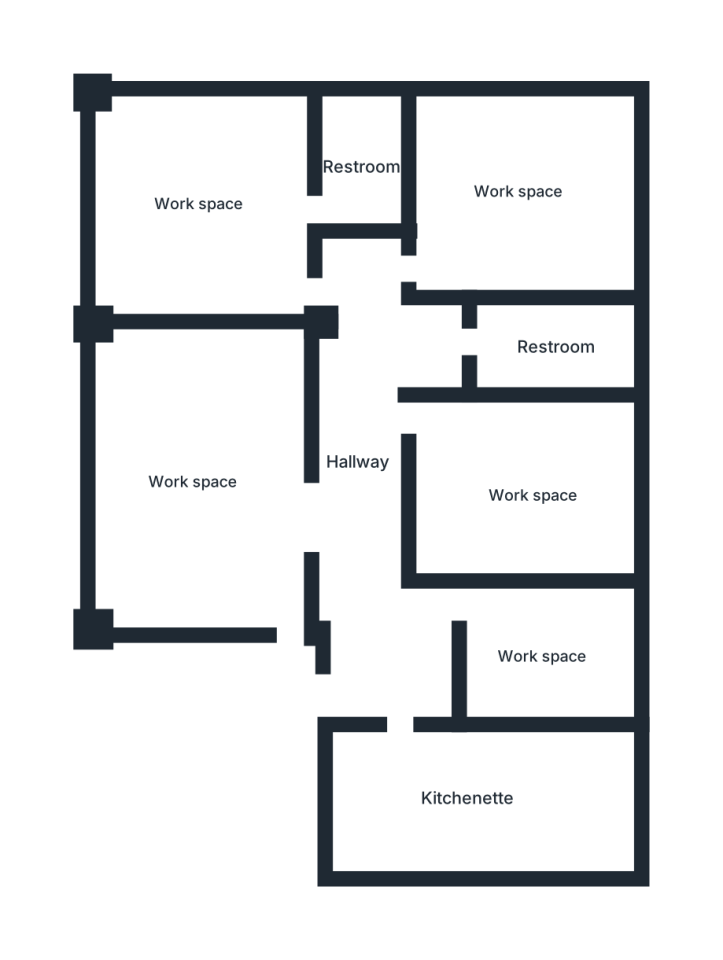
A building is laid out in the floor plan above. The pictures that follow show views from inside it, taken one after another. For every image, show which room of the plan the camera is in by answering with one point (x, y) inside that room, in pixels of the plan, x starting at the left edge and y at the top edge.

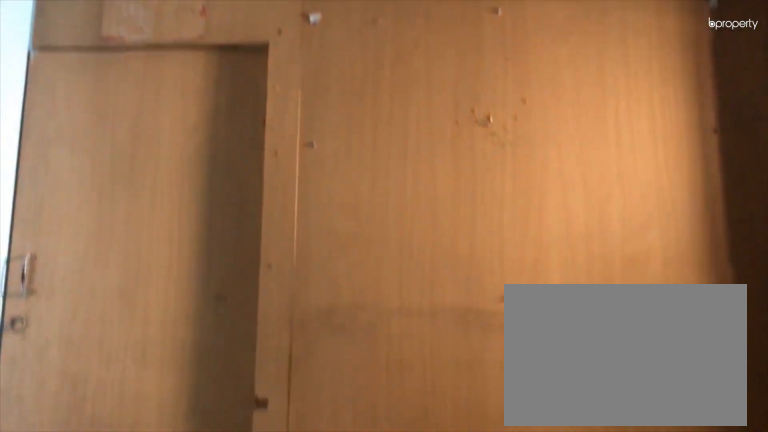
(366, 460)
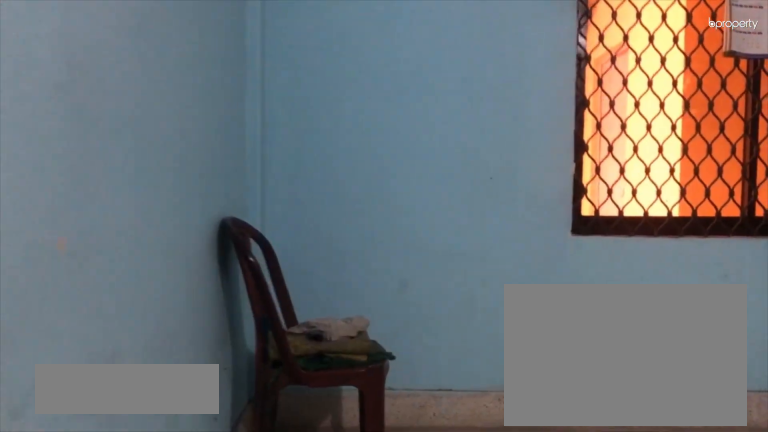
(200, 207)
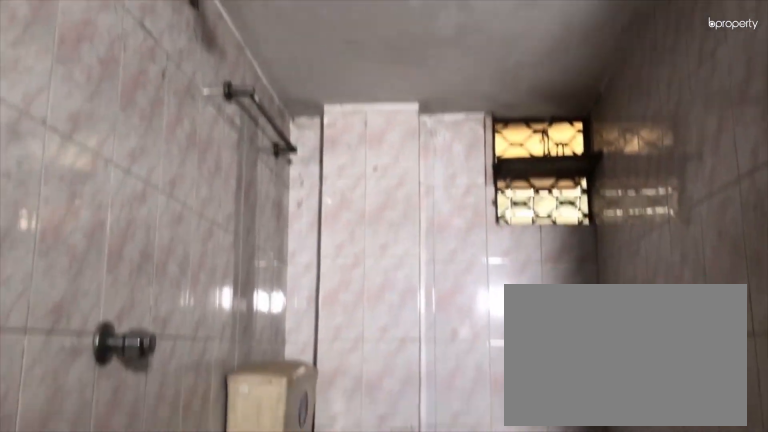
(551, 349)
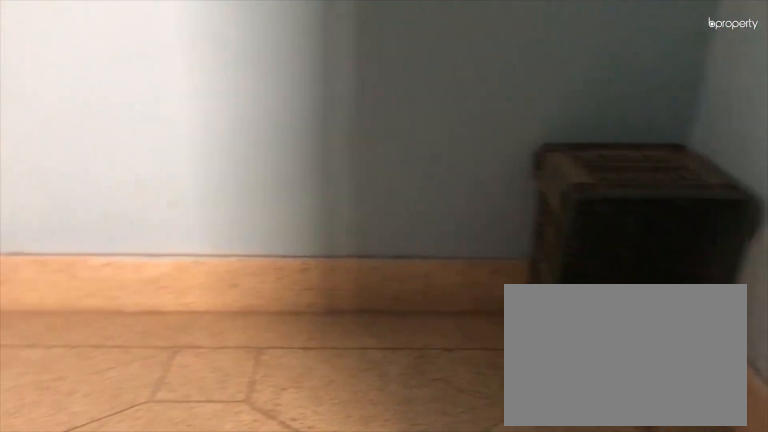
(502, 504)
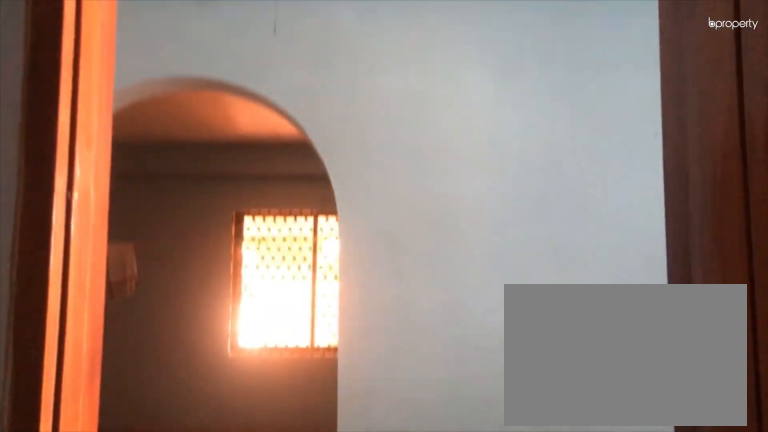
(501, 503)
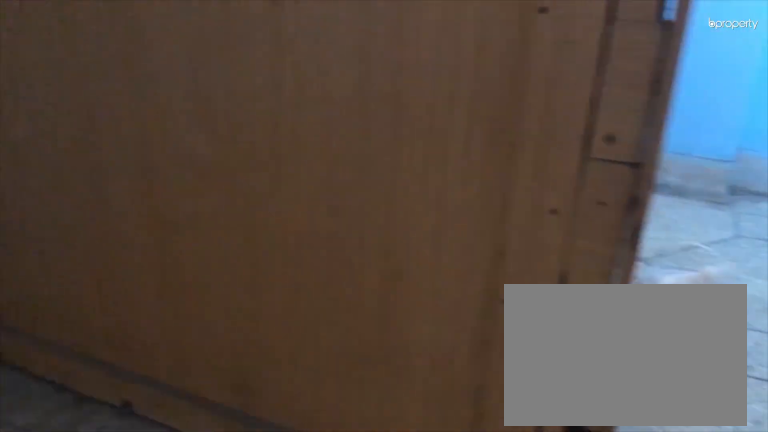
(532, 657)
